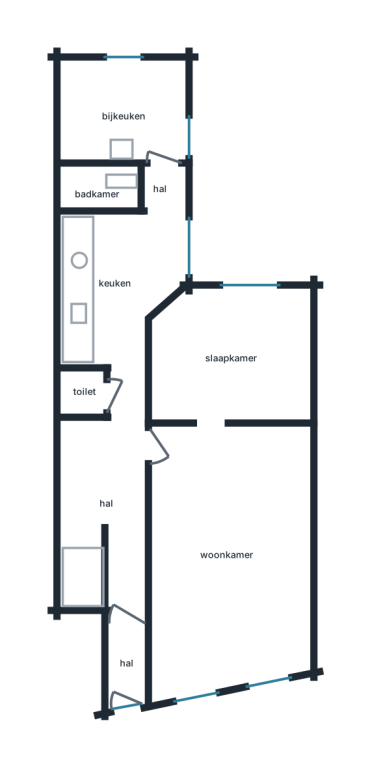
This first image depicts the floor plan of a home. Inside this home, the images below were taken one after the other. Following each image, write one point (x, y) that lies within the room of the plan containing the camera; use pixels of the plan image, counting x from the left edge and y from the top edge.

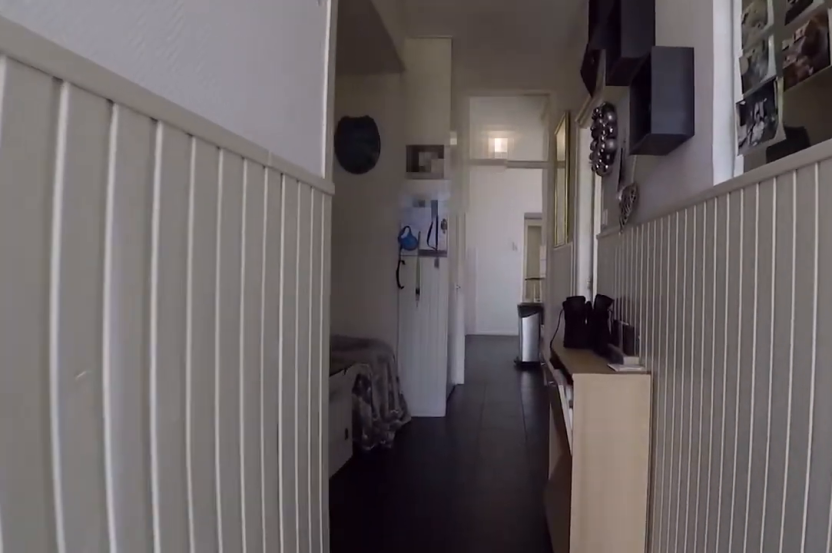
(115, 519)
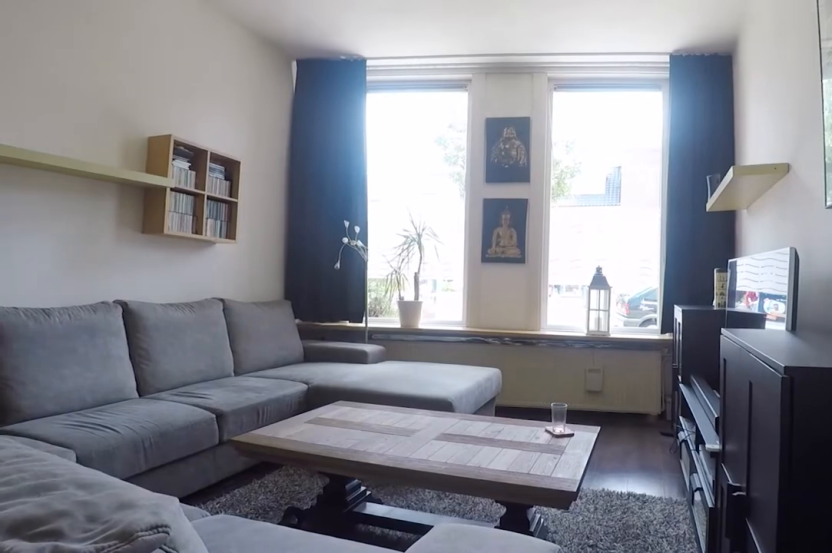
(307, 547)
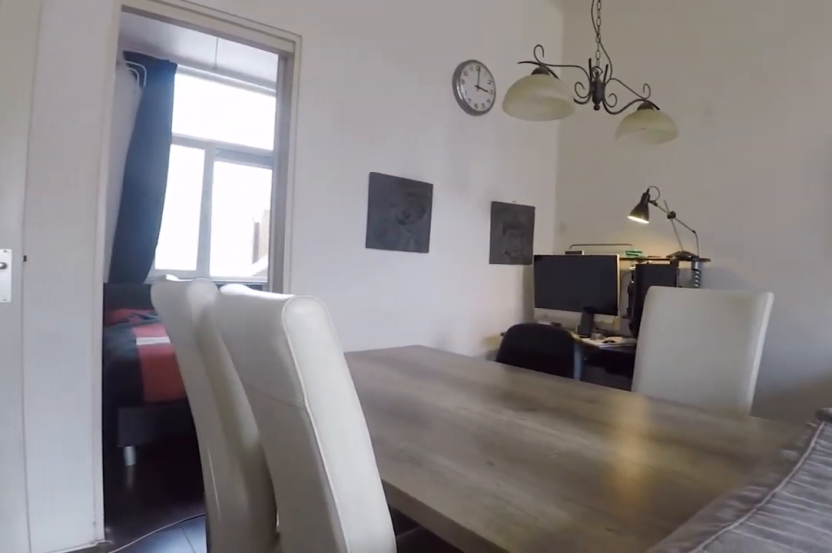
(307, 547)
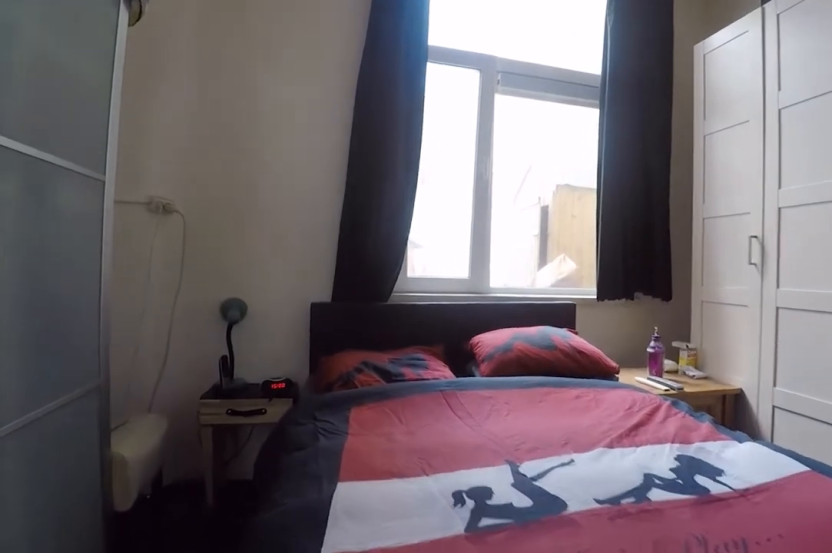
(232, 357)
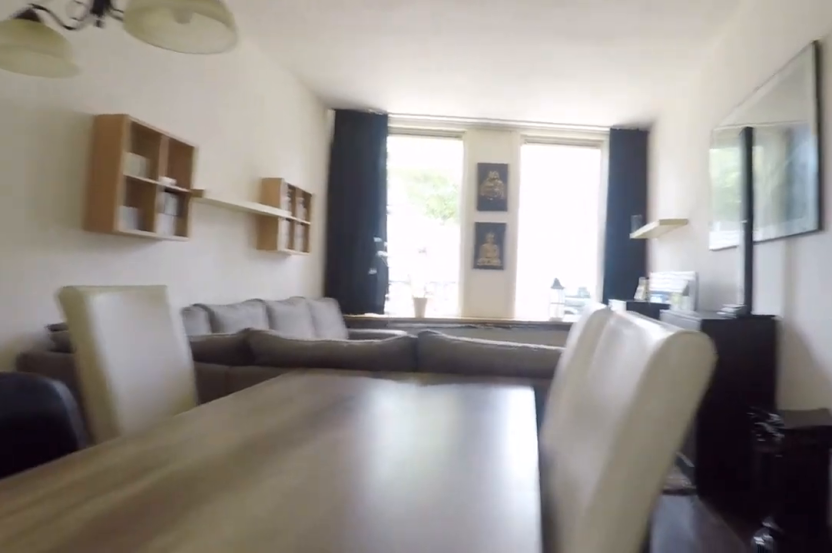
(307, 556)
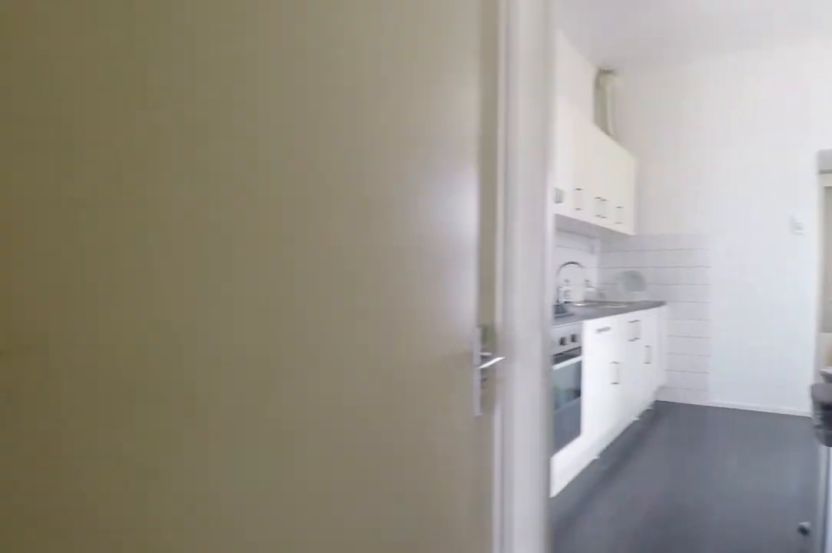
(115, 520)
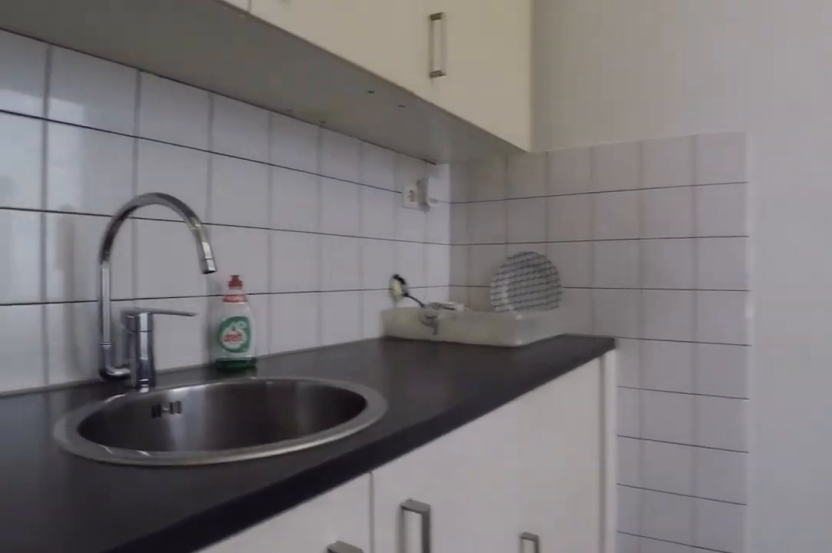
(117, 282)
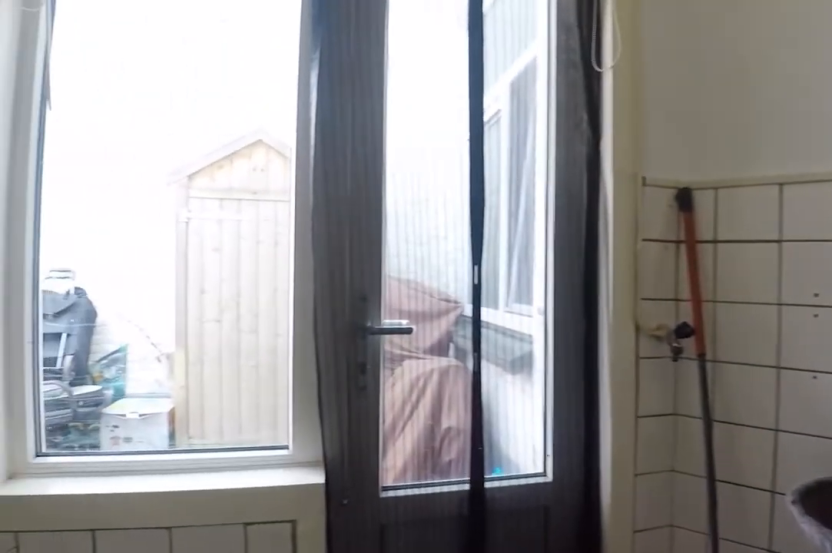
(117, 282)
